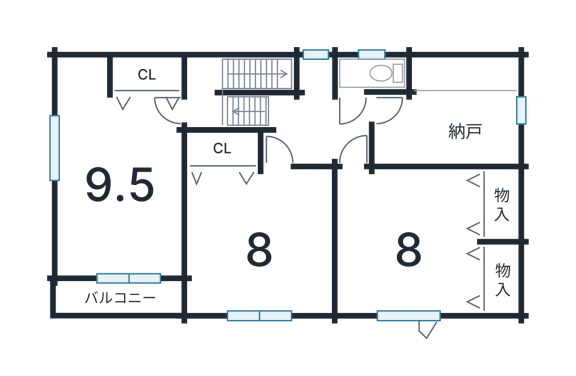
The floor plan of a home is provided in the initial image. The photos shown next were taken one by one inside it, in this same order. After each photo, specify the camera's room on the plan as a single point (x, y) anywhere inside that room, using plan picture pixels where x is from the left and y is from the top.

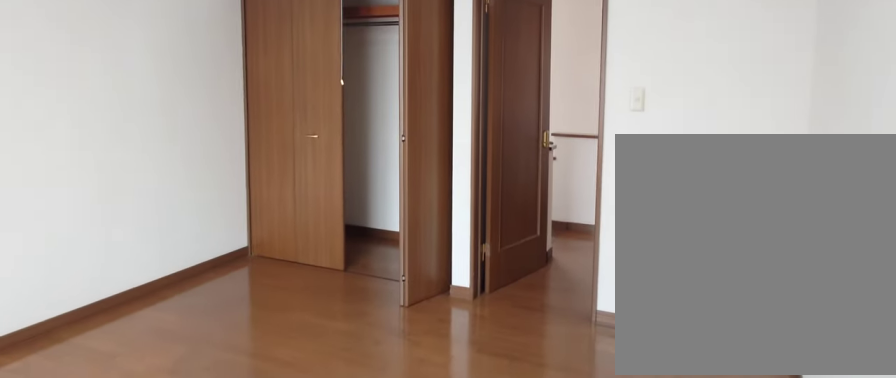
(257, 240)
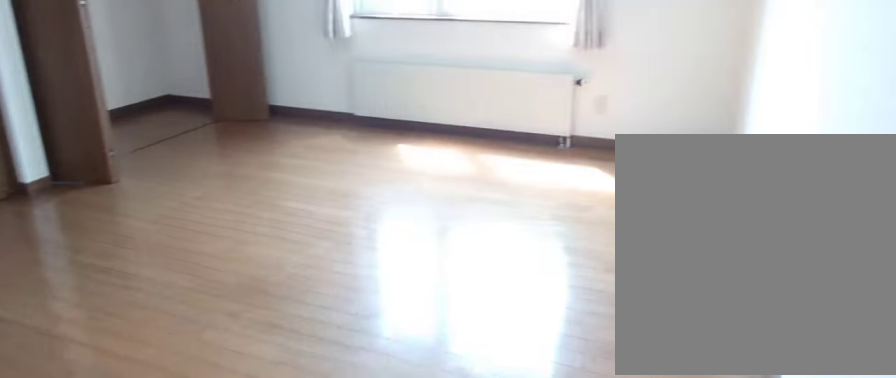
(409, 245)
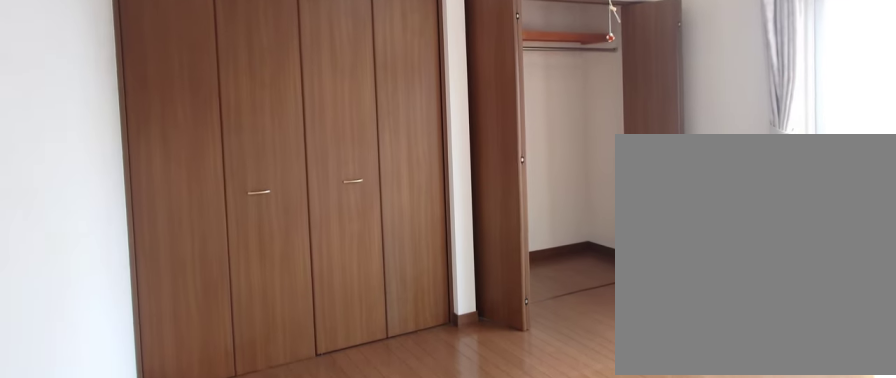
(409, 245)
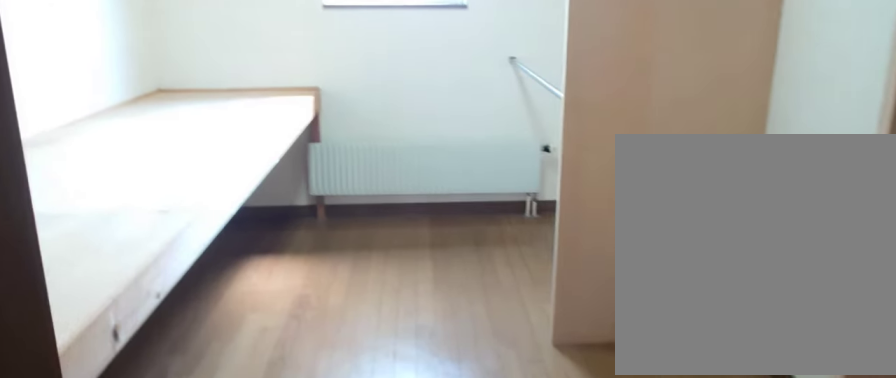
(442, 119)
